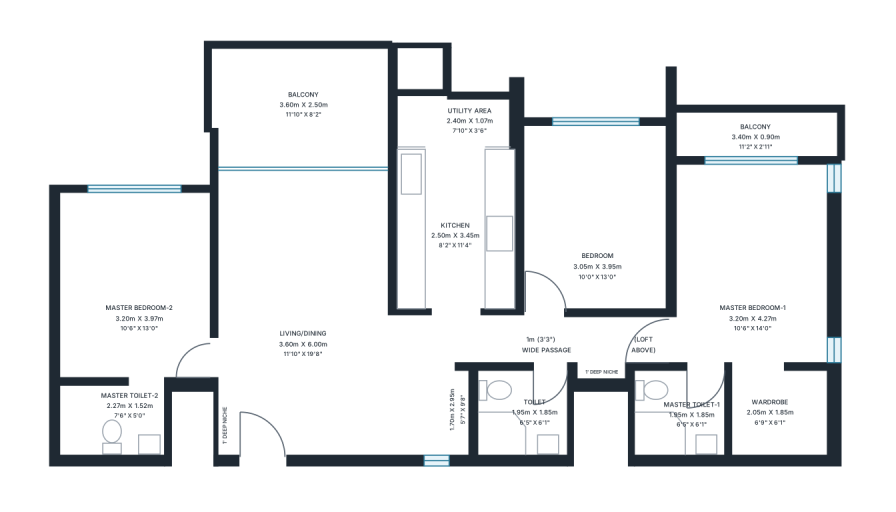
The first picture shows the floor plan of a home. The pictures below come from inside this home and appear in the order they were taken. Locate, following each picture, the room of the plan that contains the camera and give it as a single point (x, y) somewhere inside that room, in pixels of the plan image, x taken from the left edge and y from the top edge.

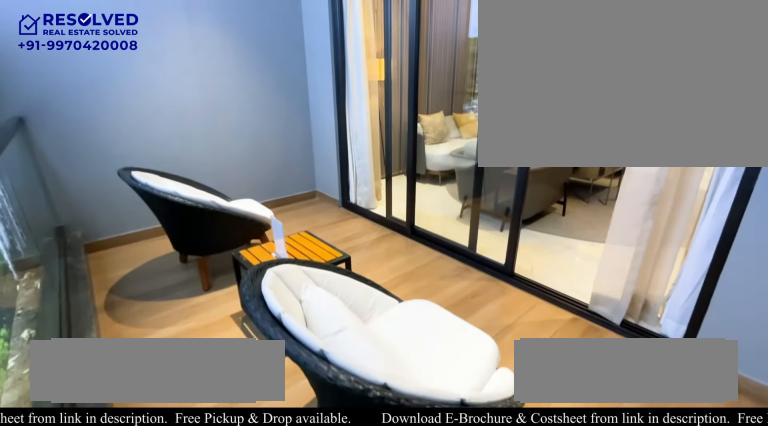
(301, 107)
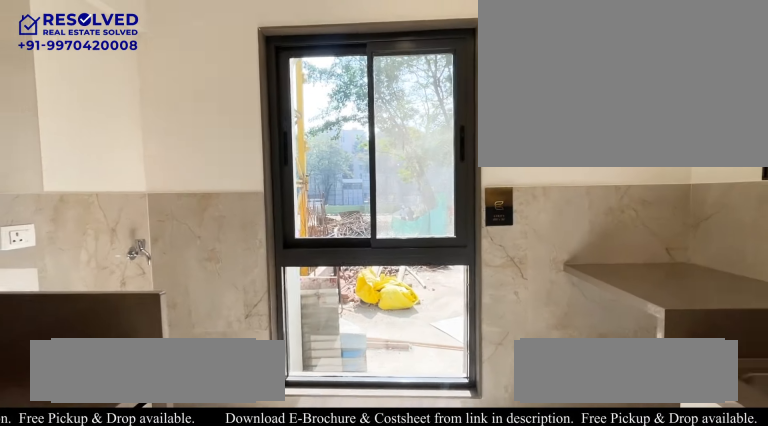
(455, 230)
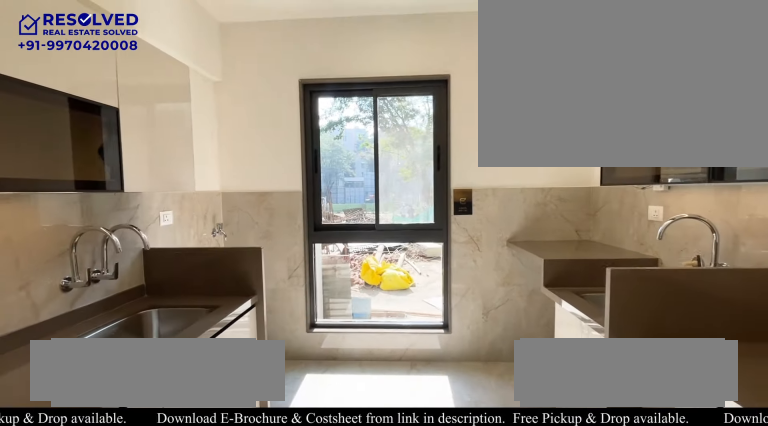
(455, 230)
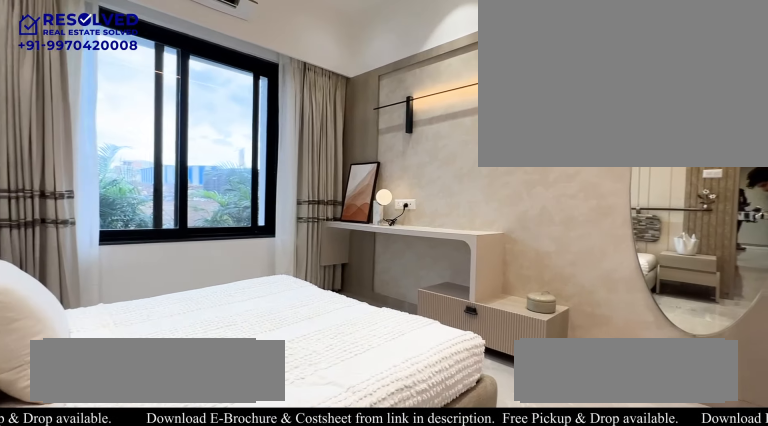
(595, 216)
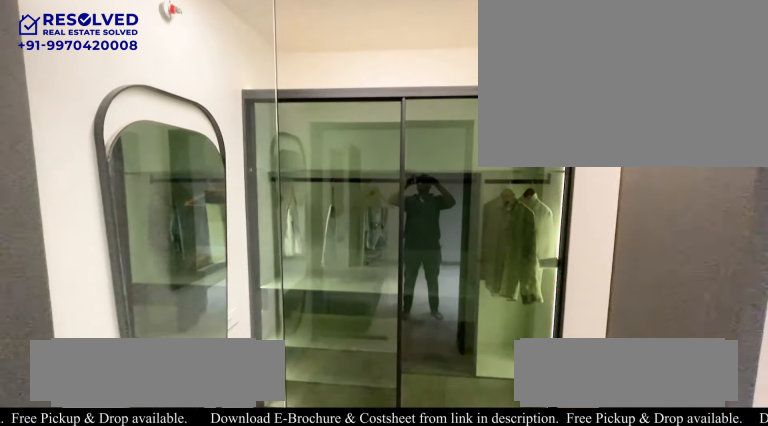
(775, 412)
